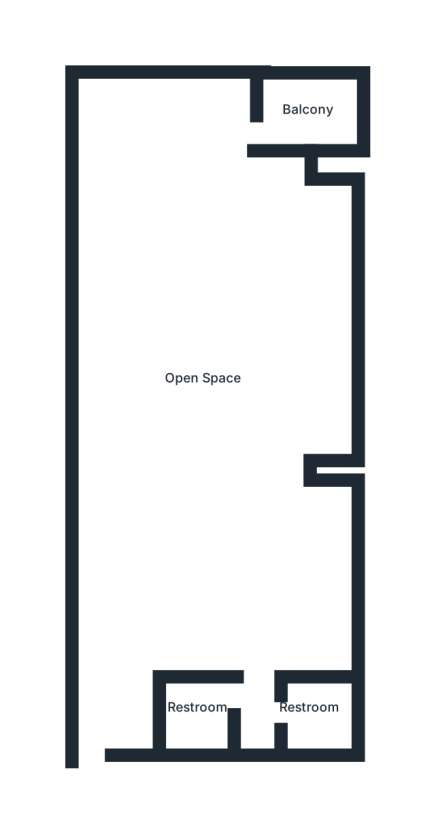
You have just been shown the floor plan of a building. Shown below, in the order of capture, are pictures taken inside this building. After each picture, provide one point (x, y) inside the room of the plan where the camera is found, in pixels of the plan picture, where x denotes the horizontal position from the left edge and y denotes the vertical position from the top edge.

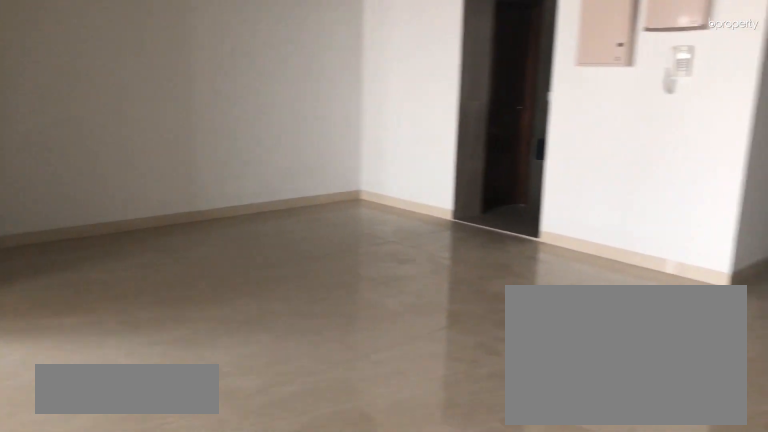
(212, 409)
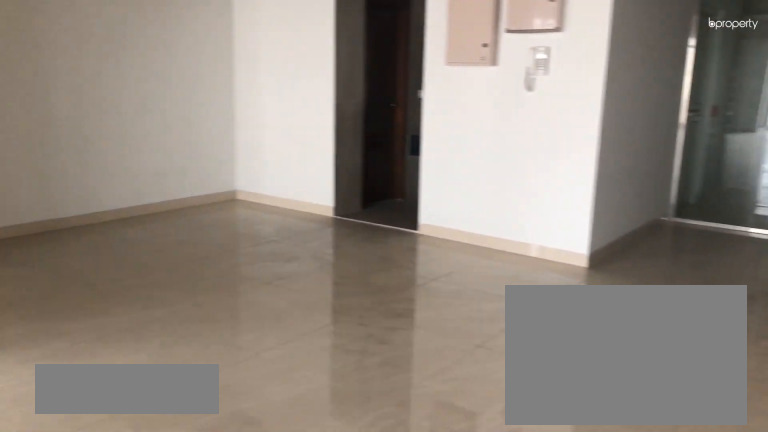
(212, 409)
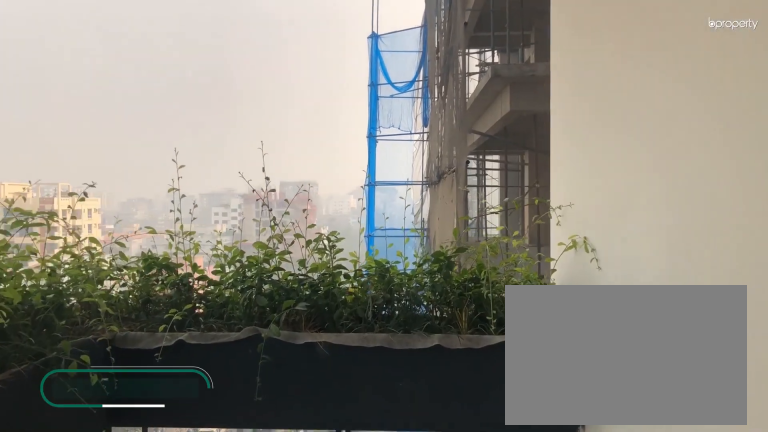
(313, 111)
